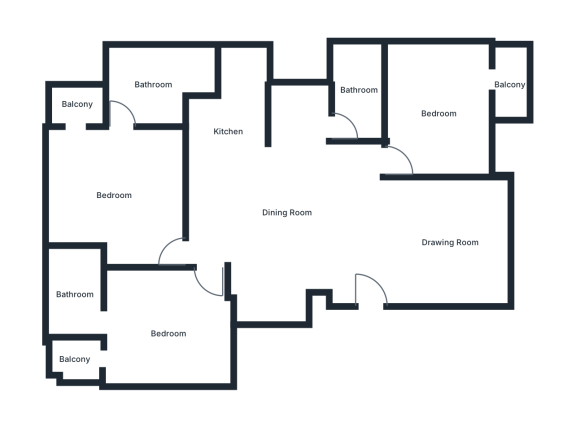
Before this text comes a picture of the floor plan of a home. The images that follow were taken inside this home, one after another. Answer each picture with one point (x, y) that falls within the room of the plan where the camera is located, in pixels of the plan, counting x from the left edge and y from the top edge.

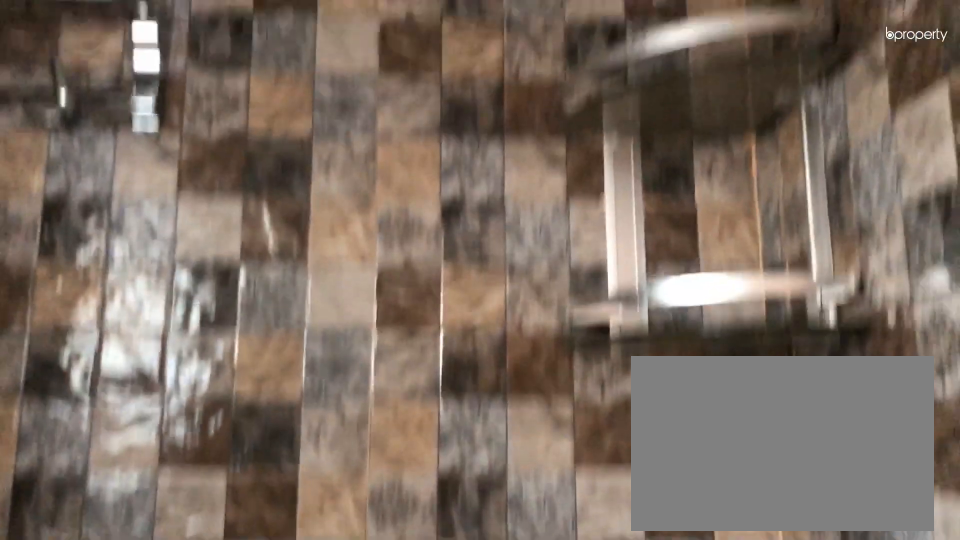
(154, 83)
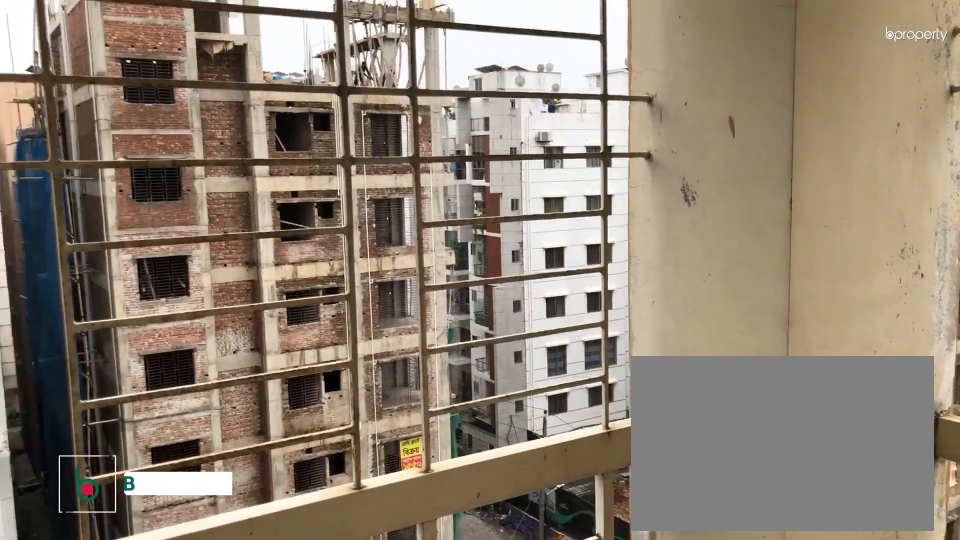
(77, 103)
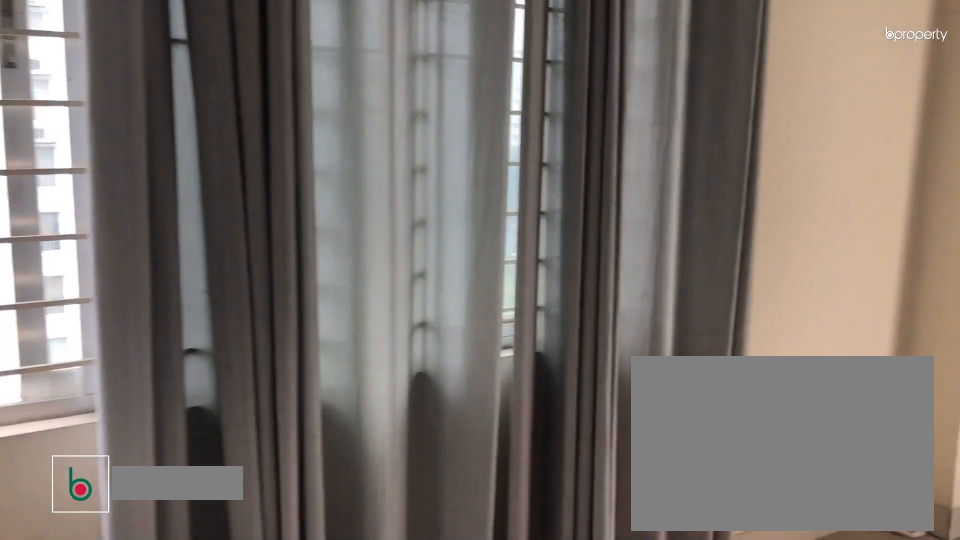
(169, 333)
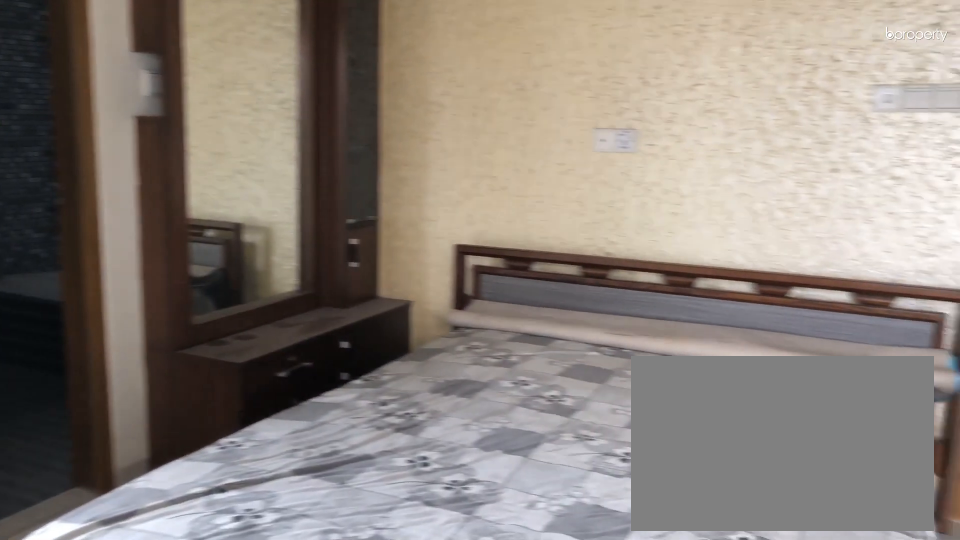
(169, 333)
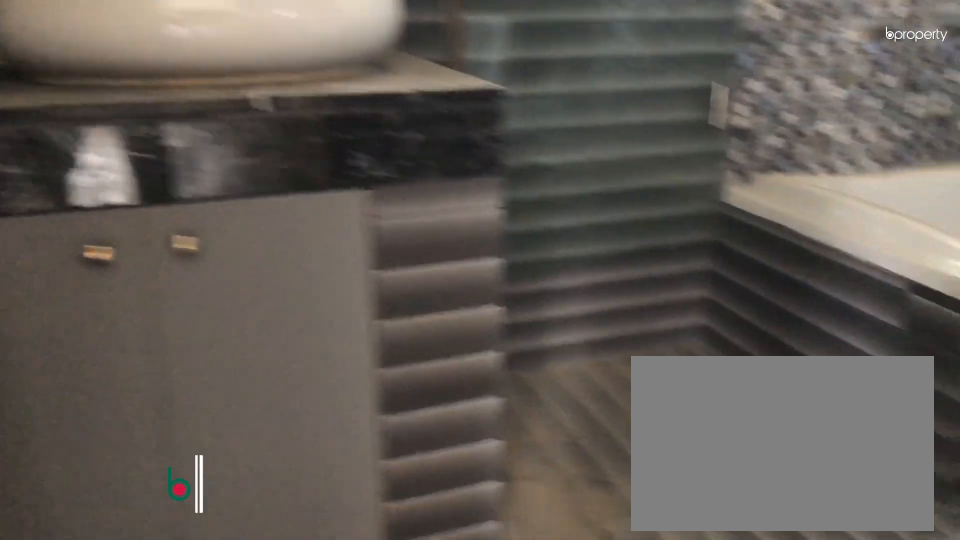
(75, 294)
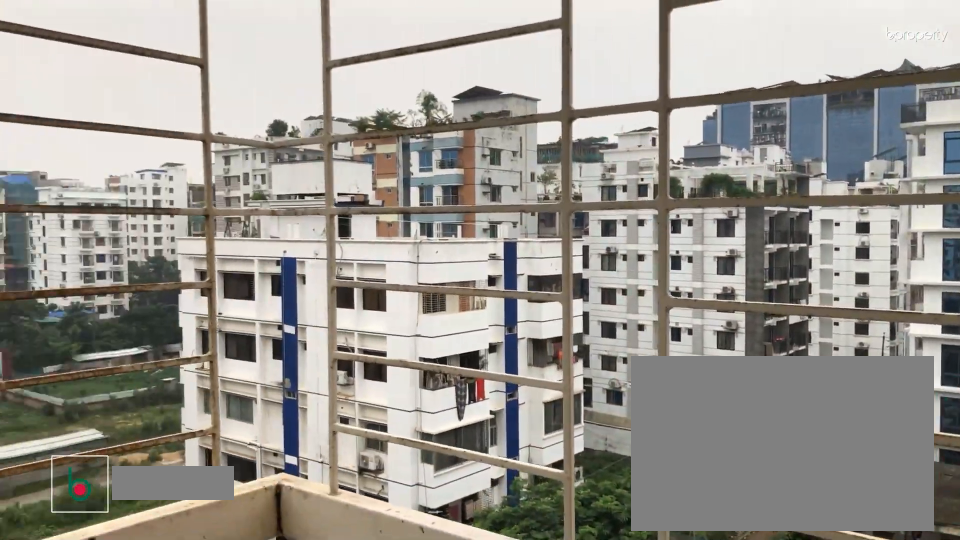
(73, 358)
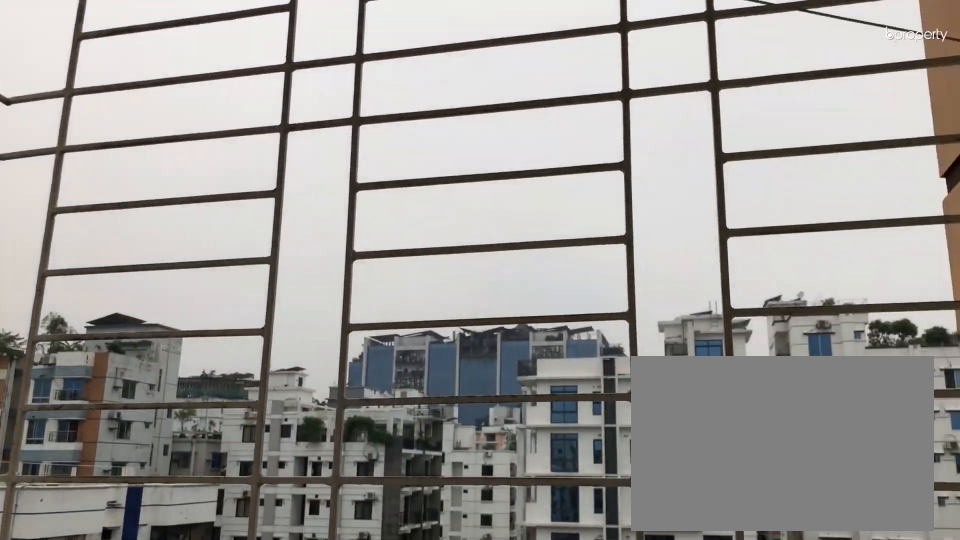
(73, 358)
